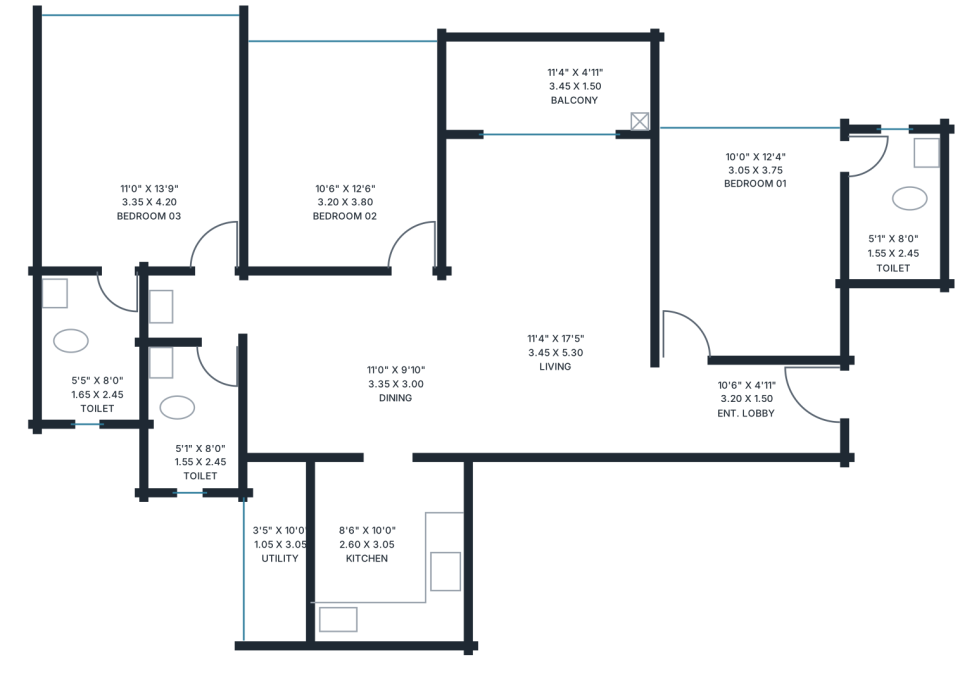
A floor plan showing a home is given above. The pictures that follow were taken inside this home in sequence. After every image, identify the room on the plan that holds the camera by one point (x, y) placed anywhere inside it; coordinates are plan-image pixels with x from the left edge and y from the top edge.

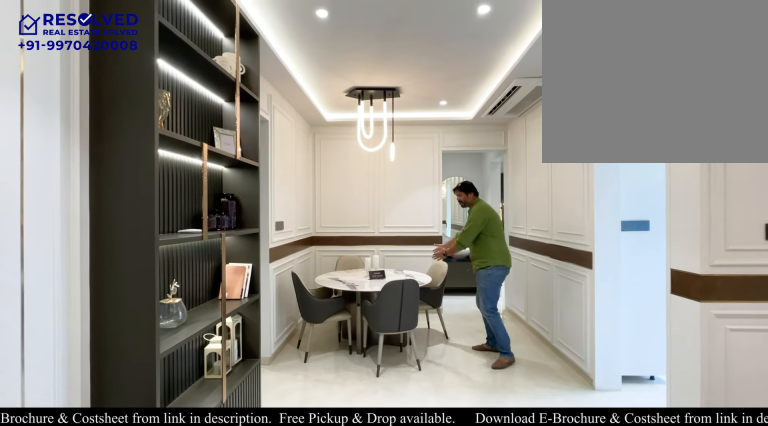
(348, 364)
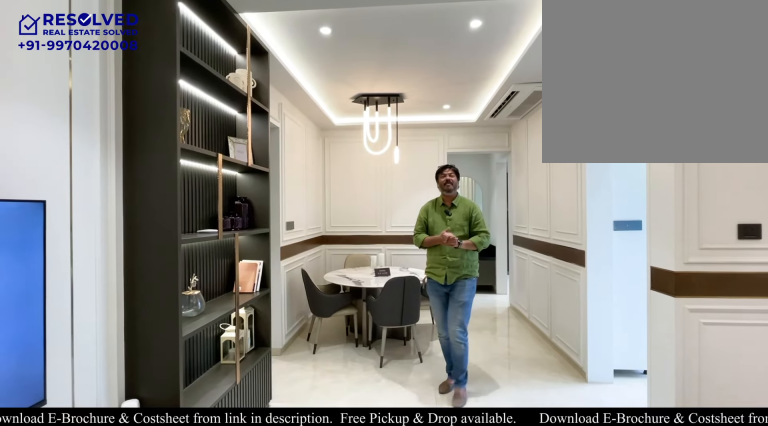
(348, 364)
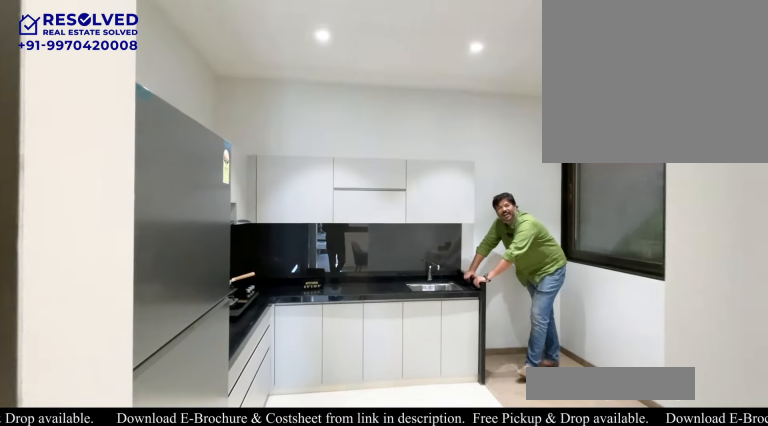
(388, 550)
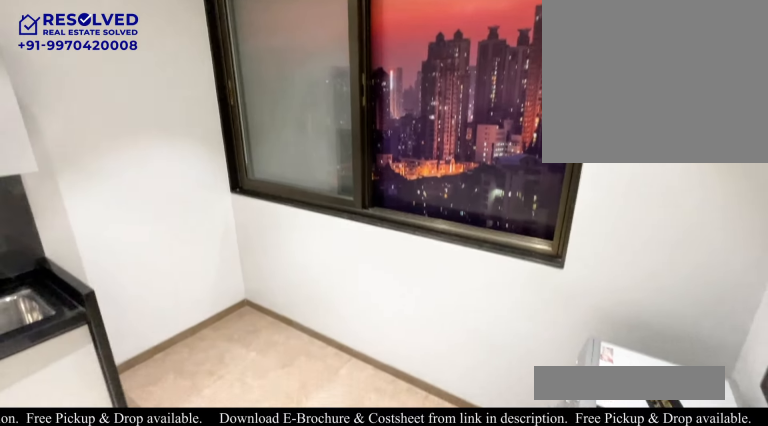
(277, 550)
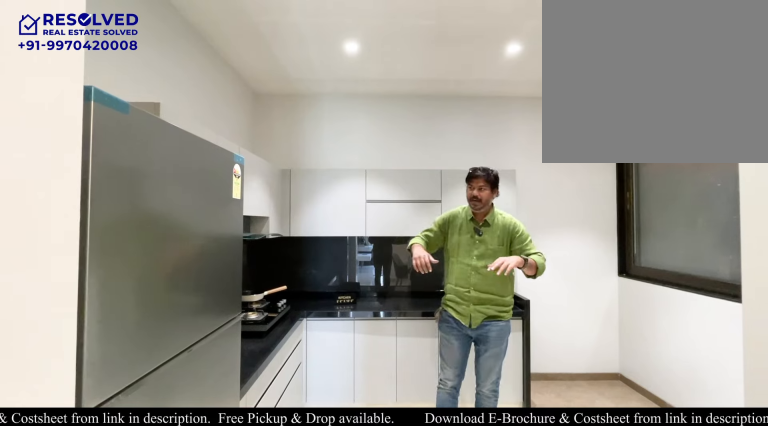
(388, 550)
